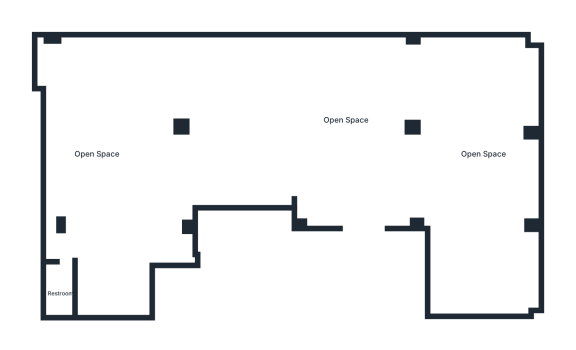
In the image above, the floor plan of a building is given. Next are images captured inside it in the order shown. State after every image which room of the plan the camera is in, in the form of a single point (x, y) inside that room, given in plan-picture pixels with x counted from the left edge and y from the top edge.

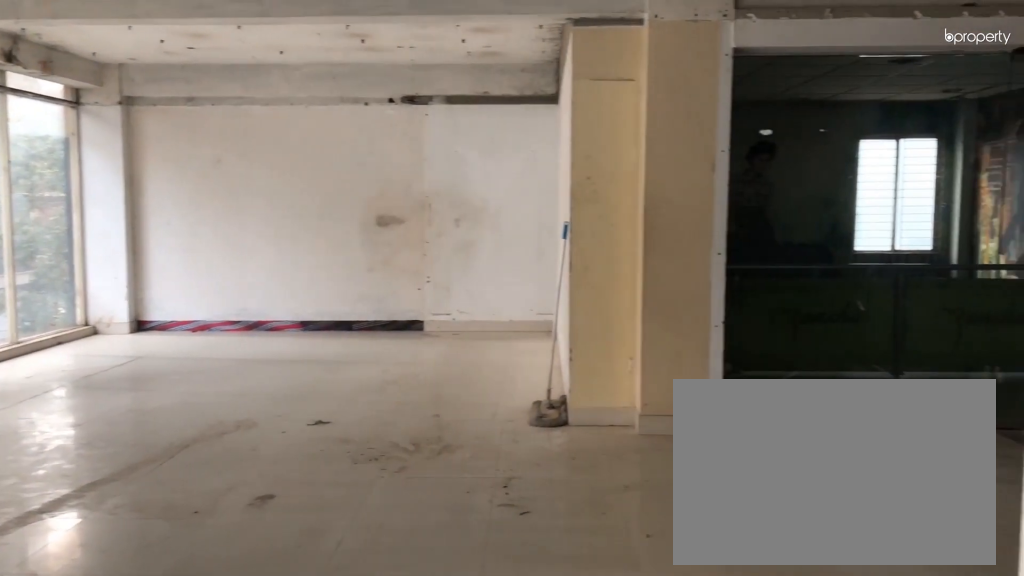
(480, 155)
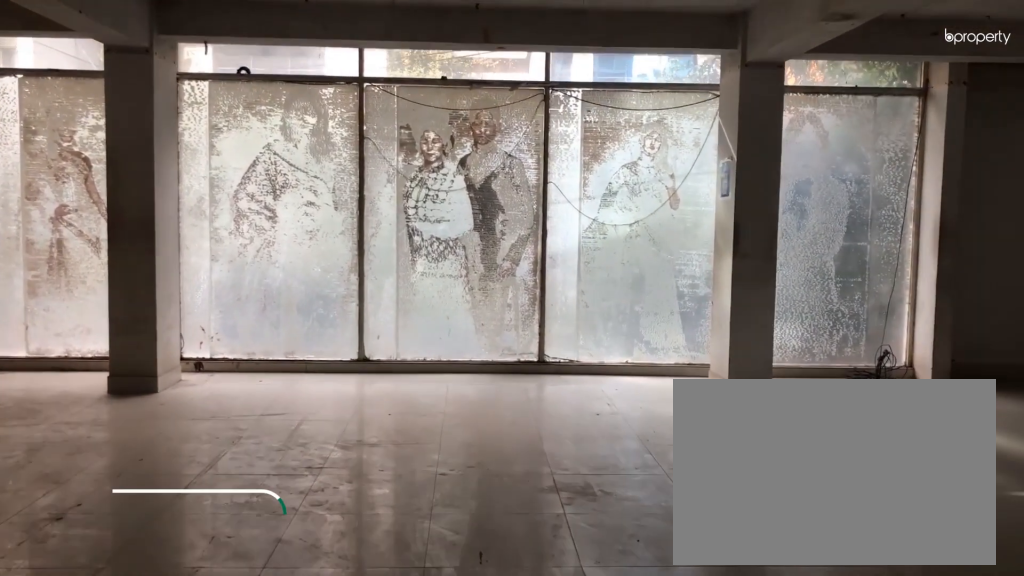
(95, 155)
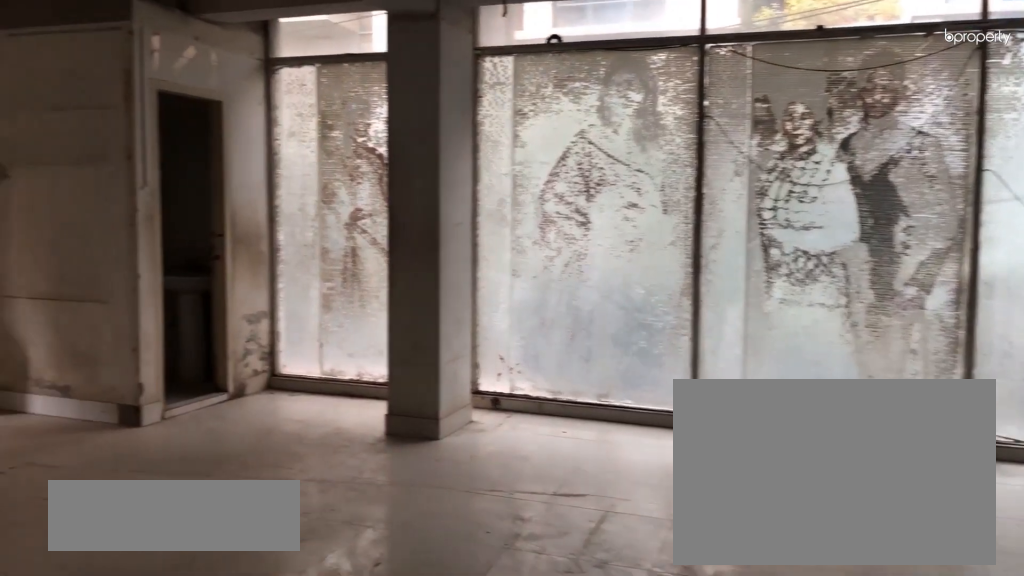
(95, 155)
